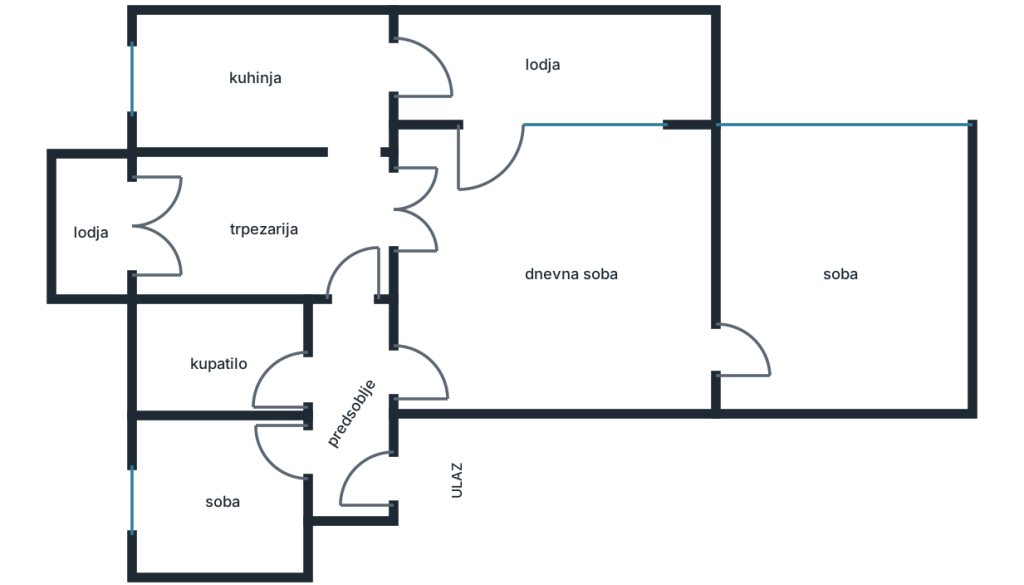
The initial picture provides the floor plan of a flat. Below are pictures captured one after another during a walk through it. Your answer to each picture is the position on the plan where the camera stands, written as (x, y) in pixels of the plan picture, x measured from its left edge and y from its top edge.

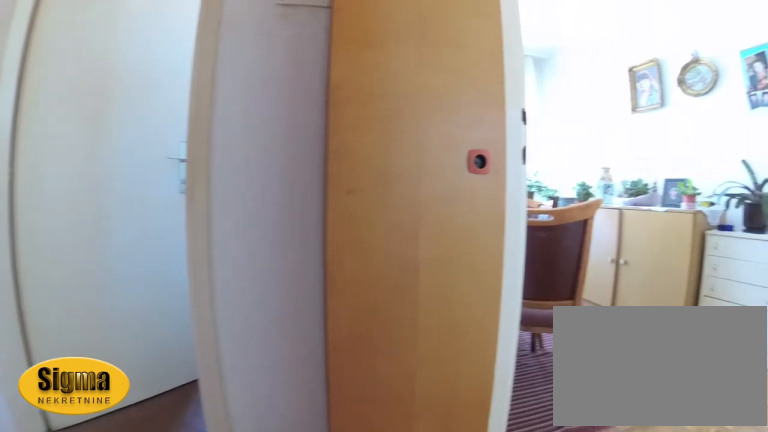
(392, 369)
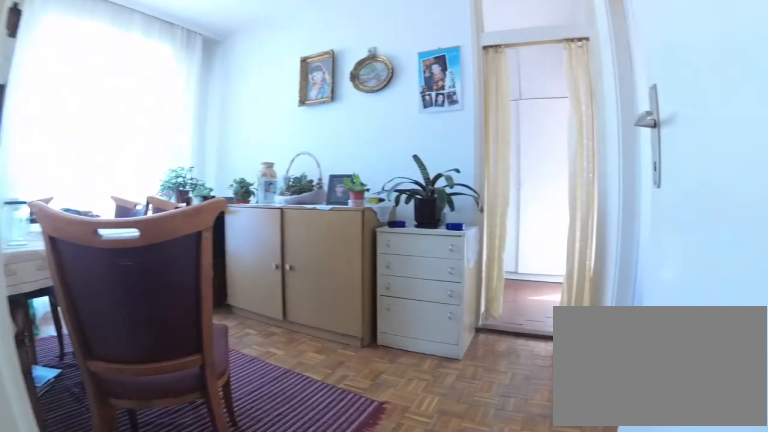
(352, 343)
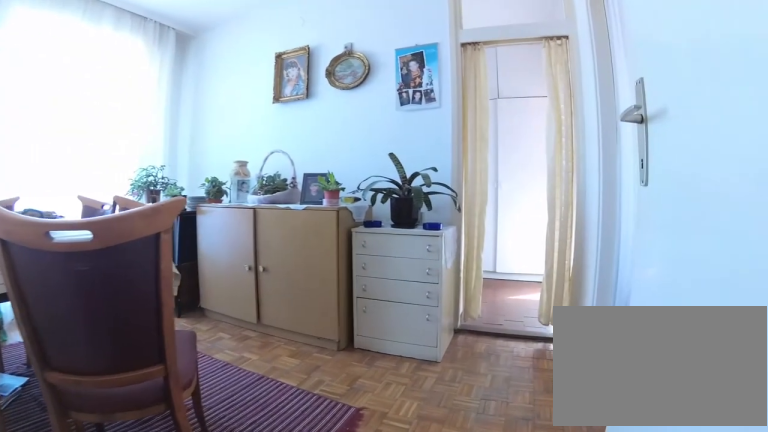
(352, 338)
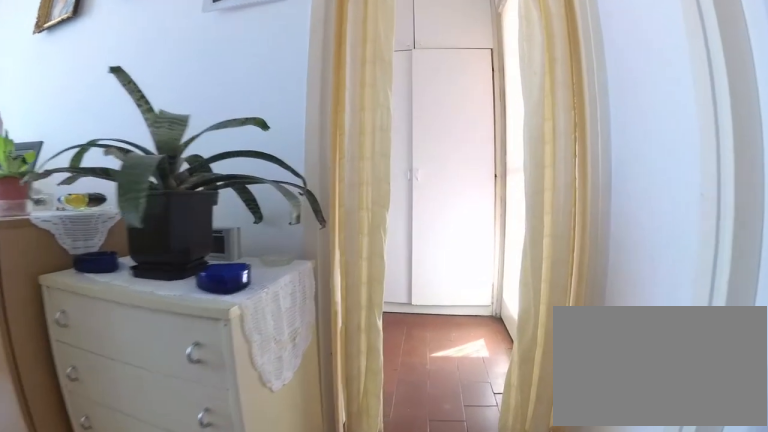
(352, 235)
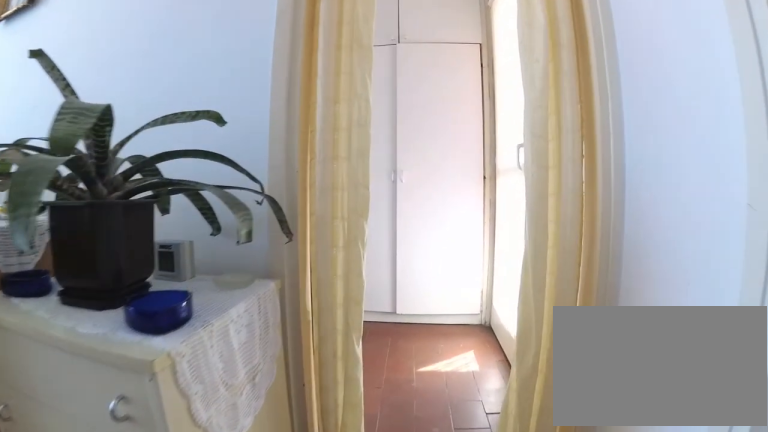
(352, 225)
